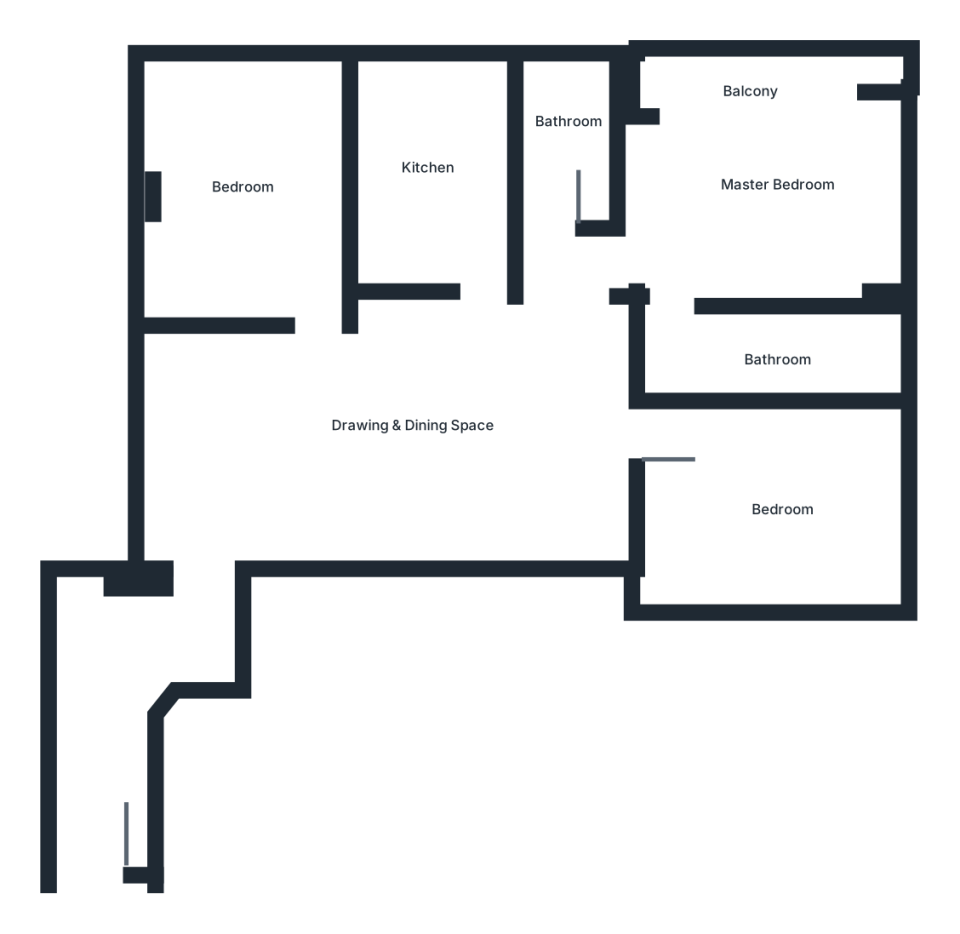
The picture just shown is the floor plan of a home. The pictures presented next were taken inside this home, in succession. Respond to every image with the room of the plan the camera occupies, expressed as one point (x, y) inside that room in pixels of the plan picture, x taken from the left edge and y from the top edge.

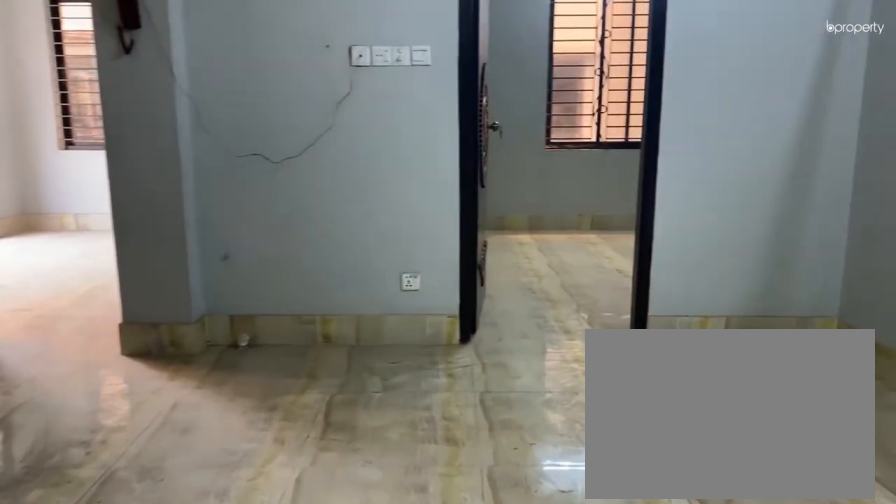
(405, 395)
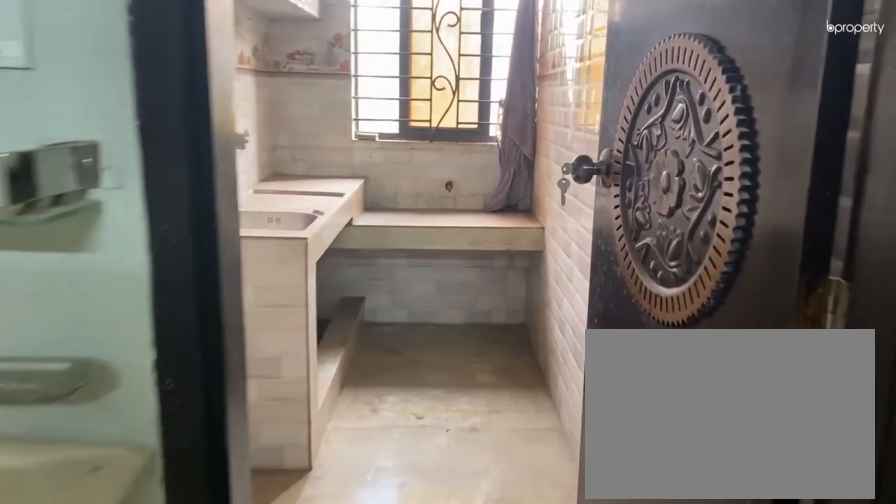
(466, 293)
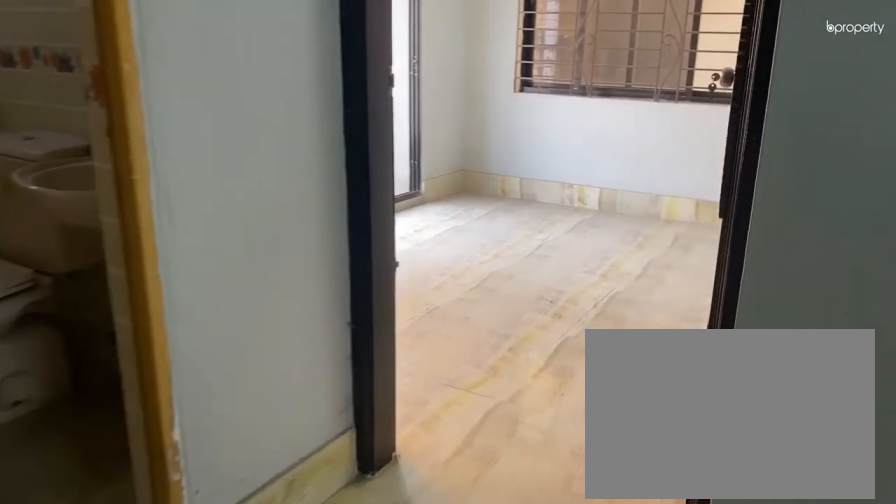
(625, 278)
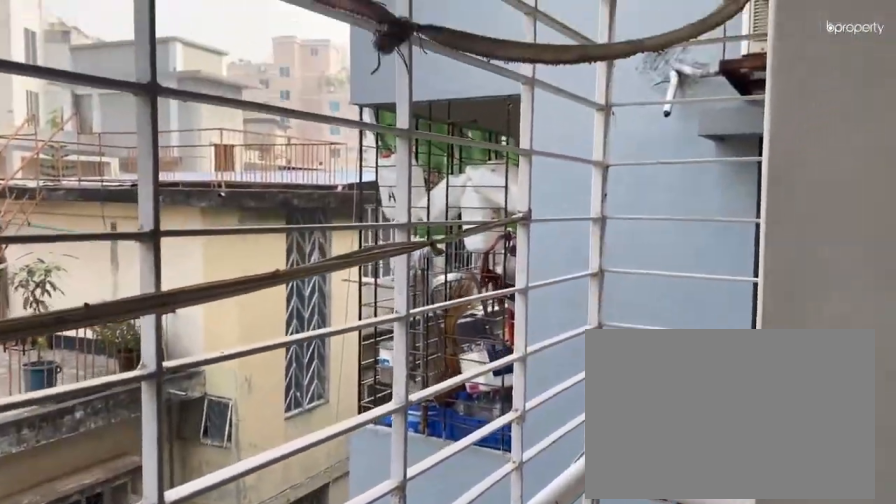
(733, 87)
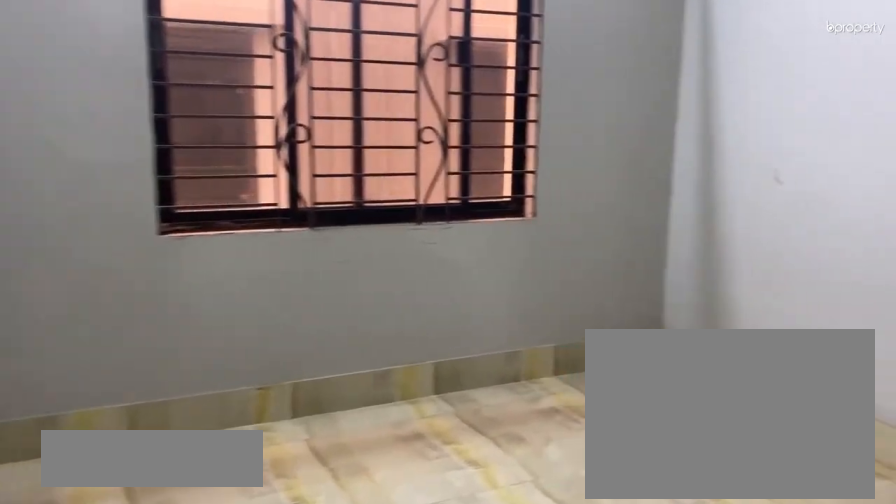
(775, 497)
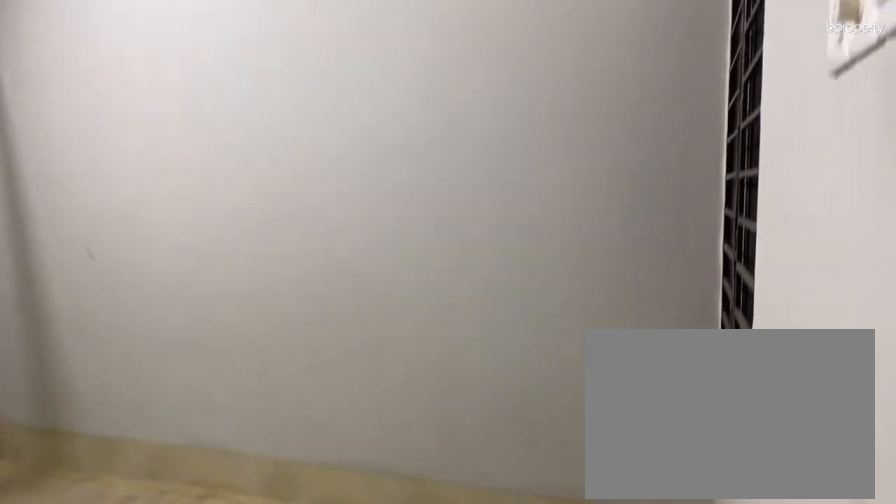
(775, 497)
